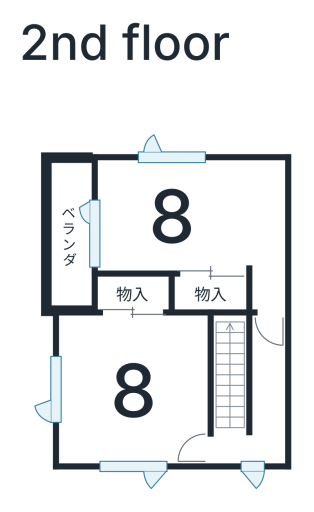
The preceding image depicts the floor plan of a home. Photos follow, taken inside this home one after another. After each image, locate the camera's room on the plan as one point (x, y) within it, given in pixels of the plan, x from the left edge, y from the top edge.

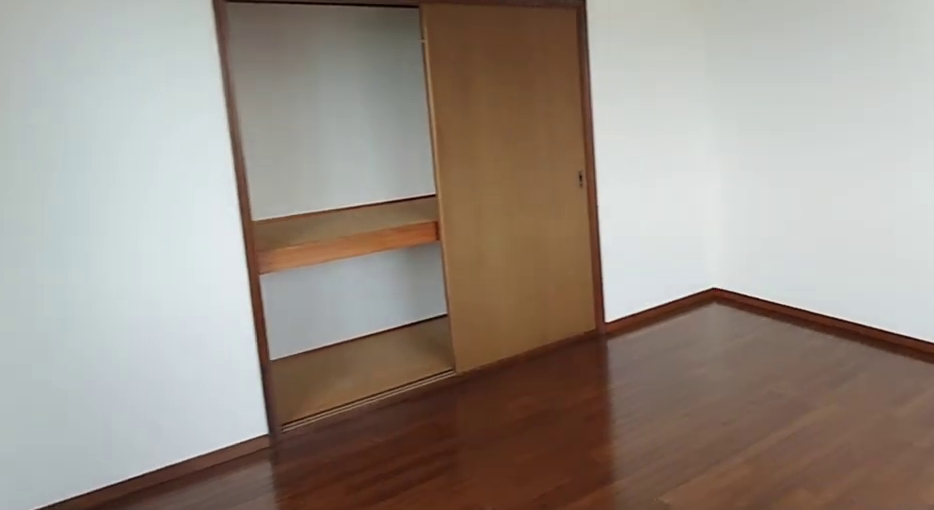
(132, 390)
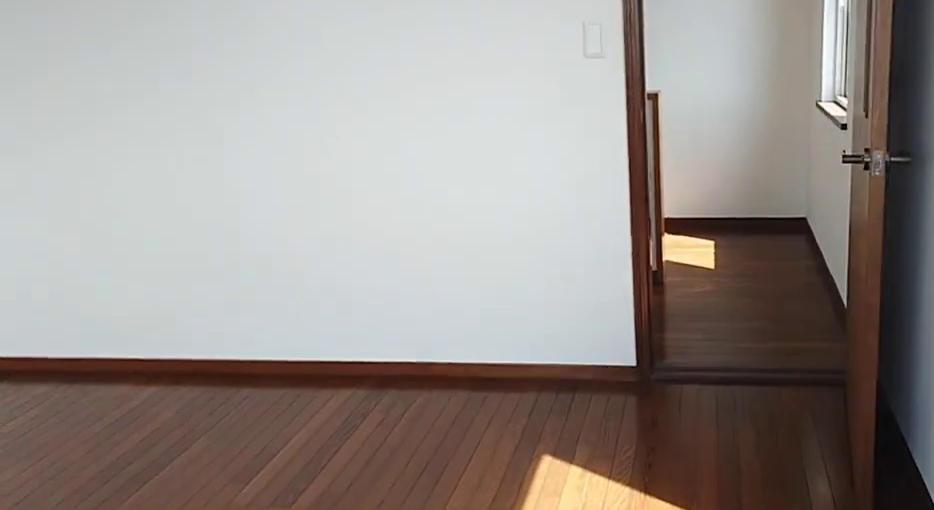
(132, 390)
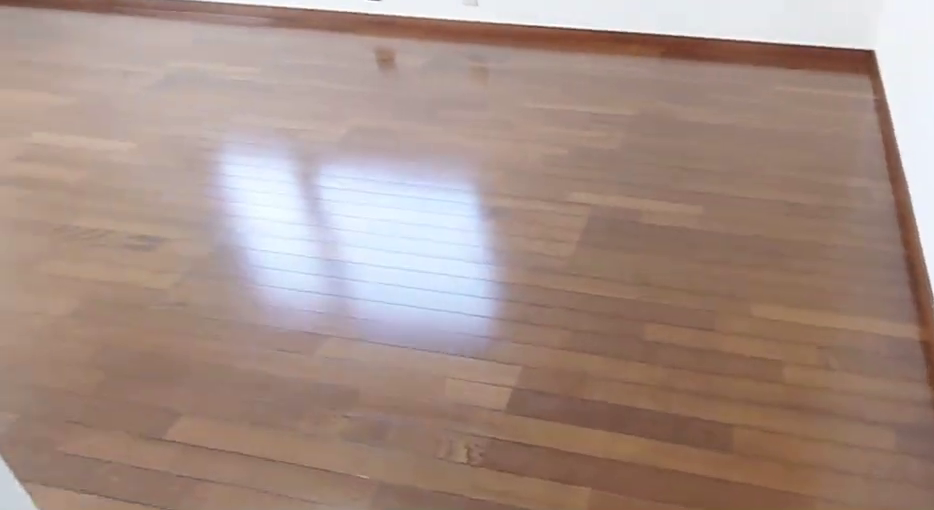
(178, 214)
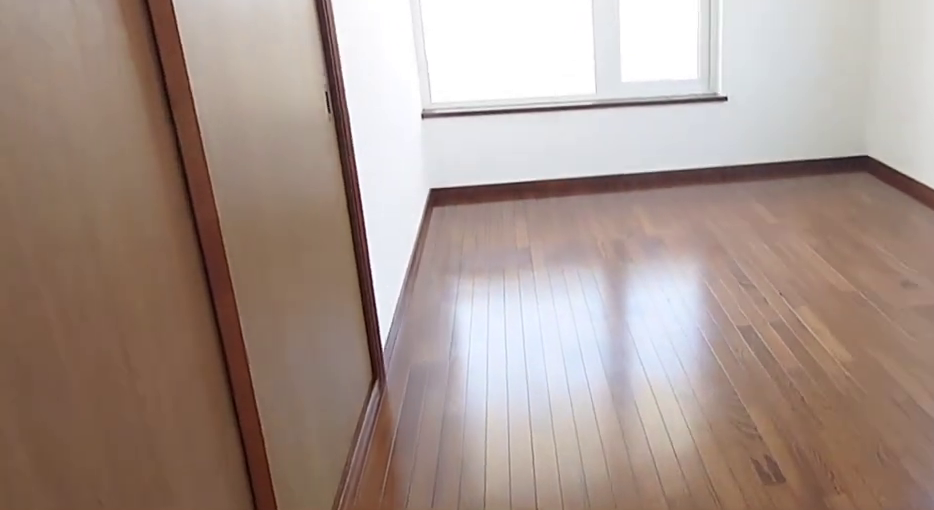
(178, 214)
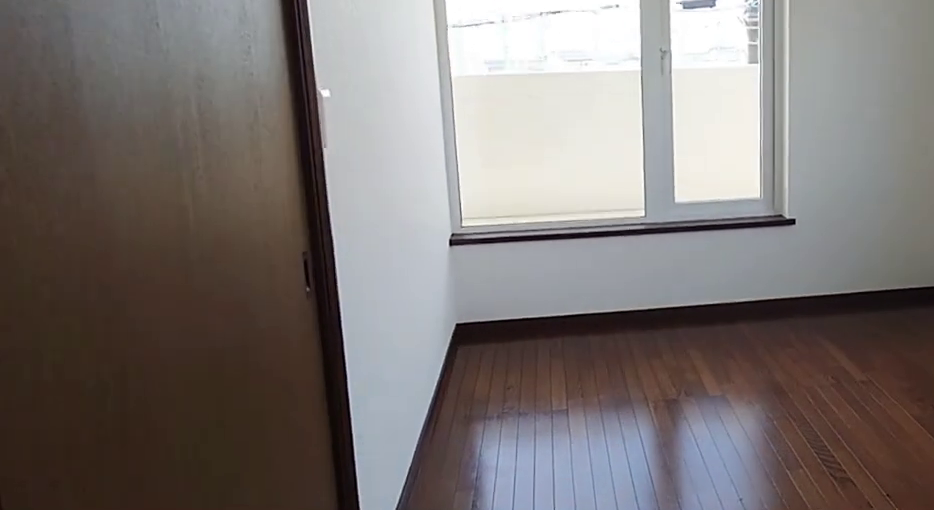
(178, 214)
